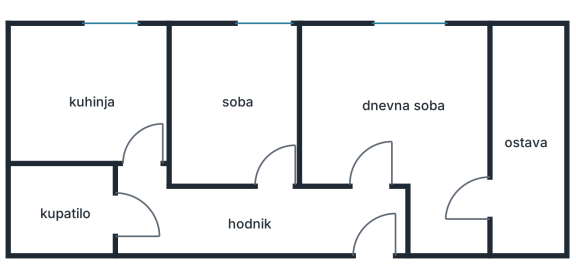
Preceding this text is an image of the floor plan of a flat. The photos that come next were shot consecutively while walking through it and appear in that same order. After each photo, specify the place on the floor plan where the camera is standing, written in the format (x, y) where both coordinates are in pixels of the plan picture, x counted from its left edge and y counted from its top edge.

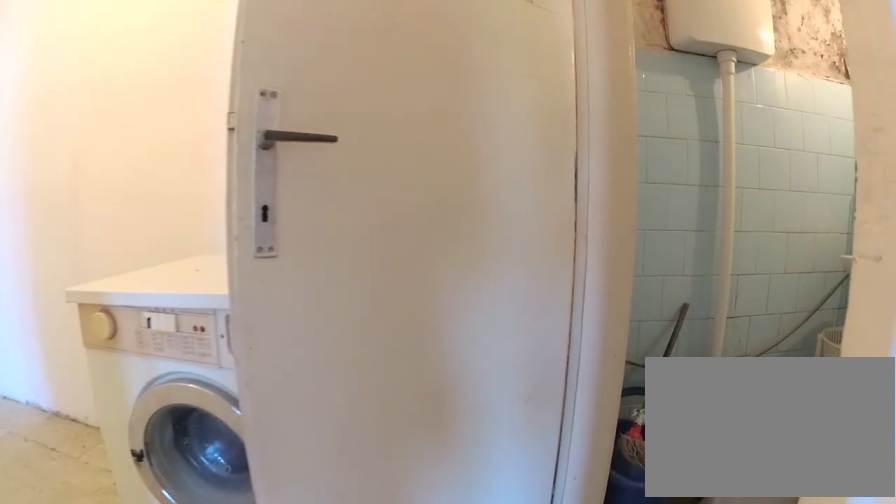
(139, 175)
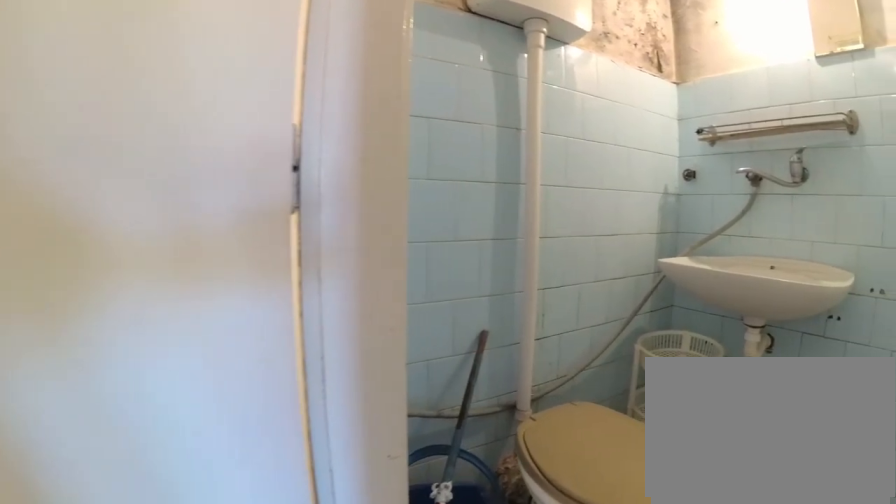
(131, 189)
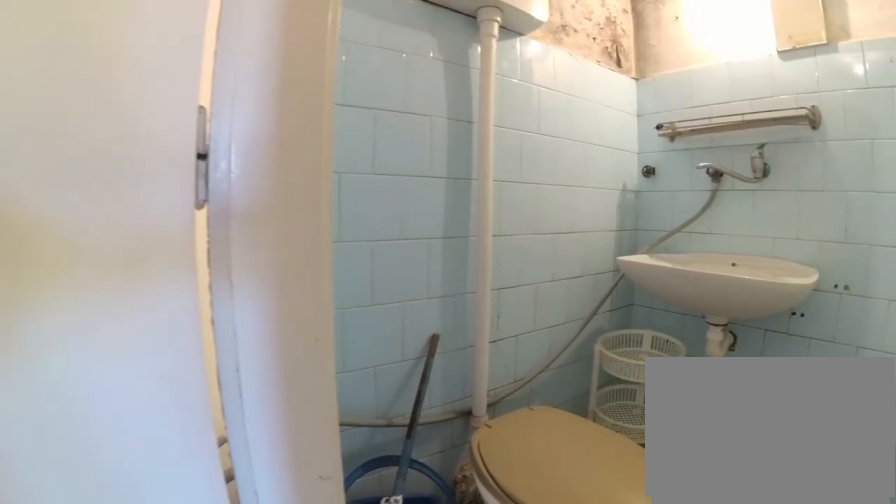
(130, 190)
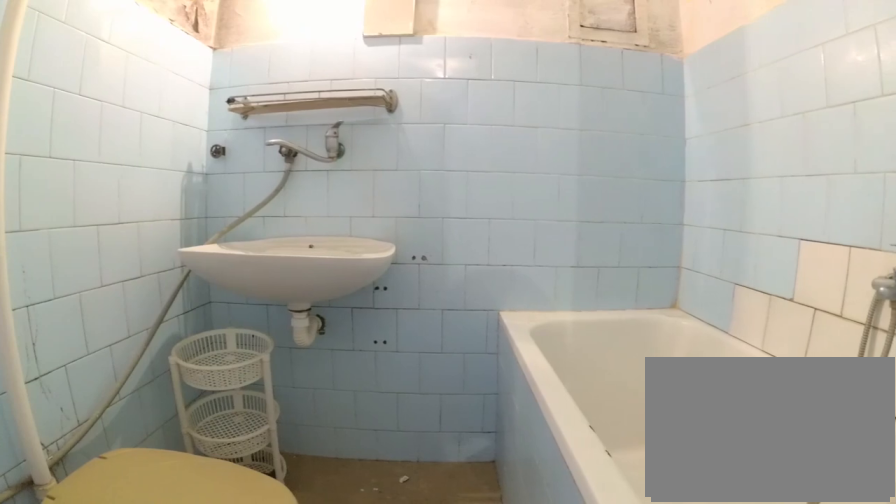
(111, 204)
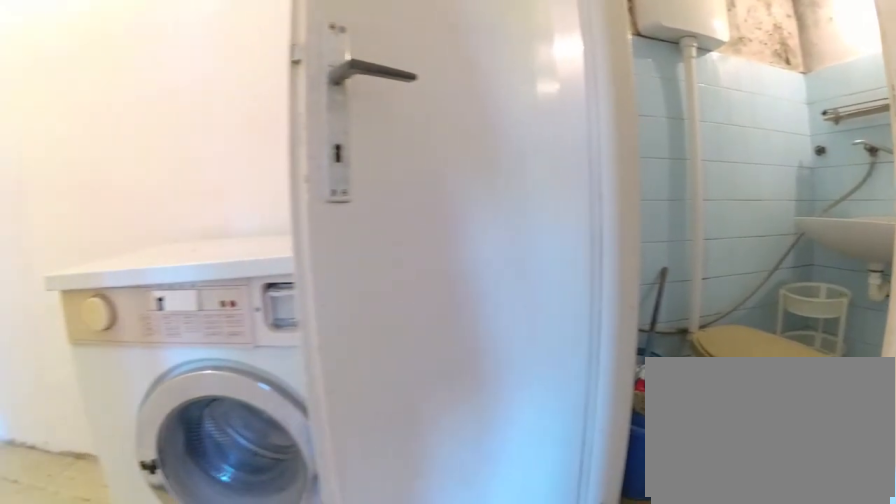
(139, 192)
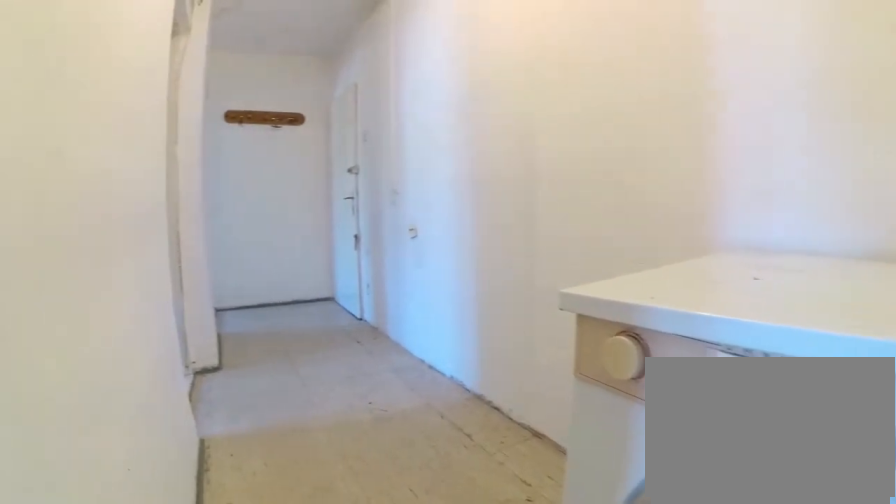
(130, 214)
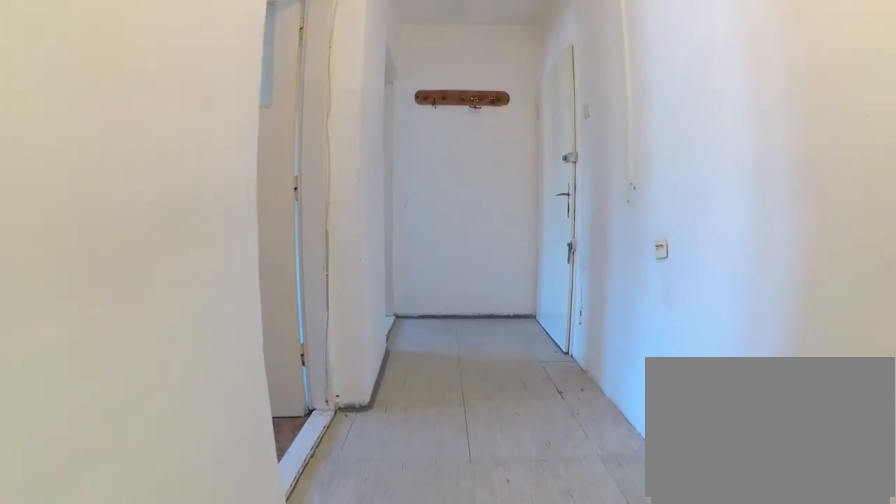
(184, 221)
